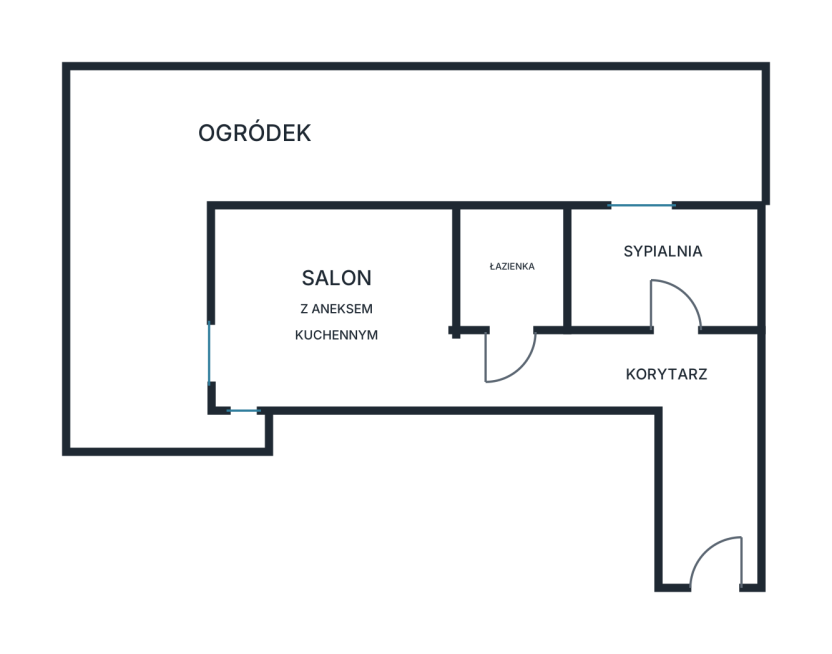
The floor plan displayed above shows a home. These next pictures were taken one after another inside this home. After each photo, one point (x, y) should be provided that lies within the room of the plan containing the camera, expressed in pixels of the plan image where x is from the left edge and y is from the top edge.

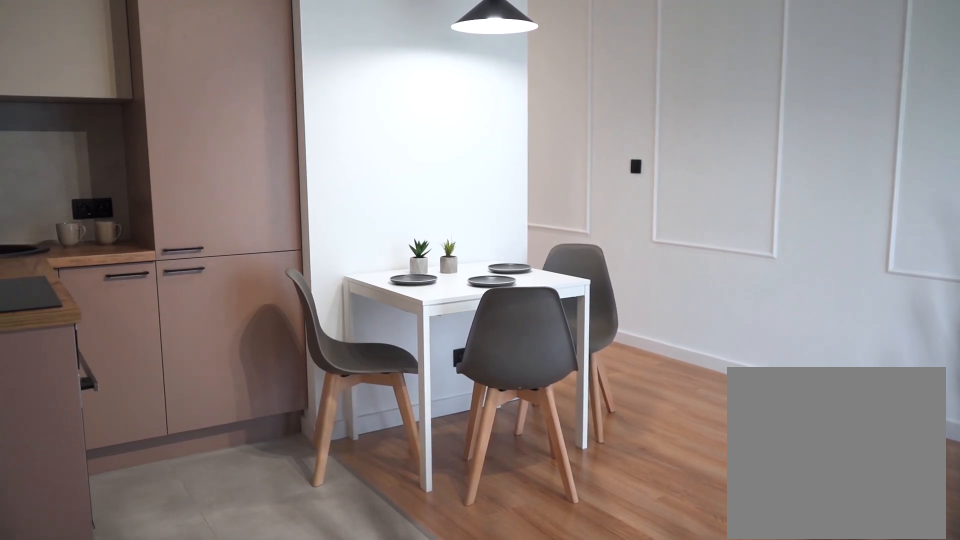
(333, 307)
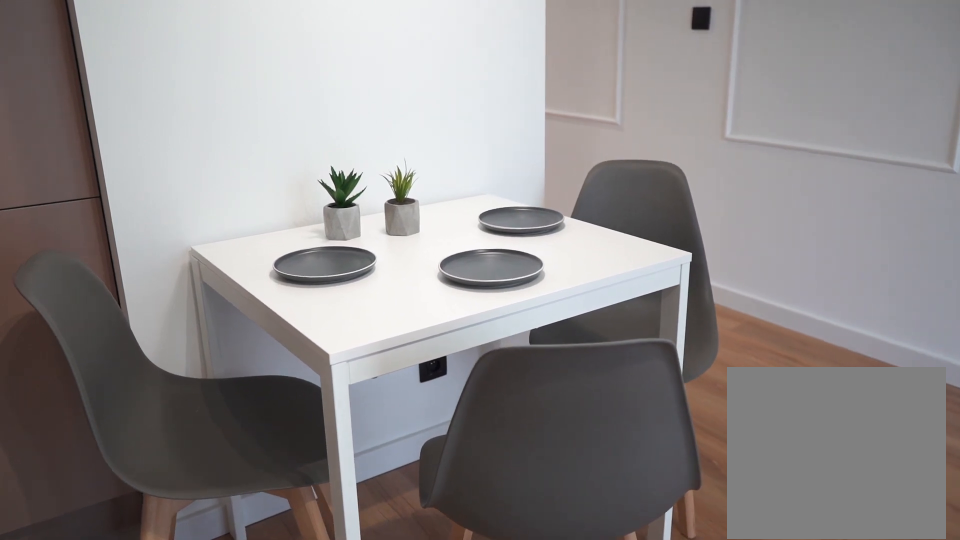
(333, 307)
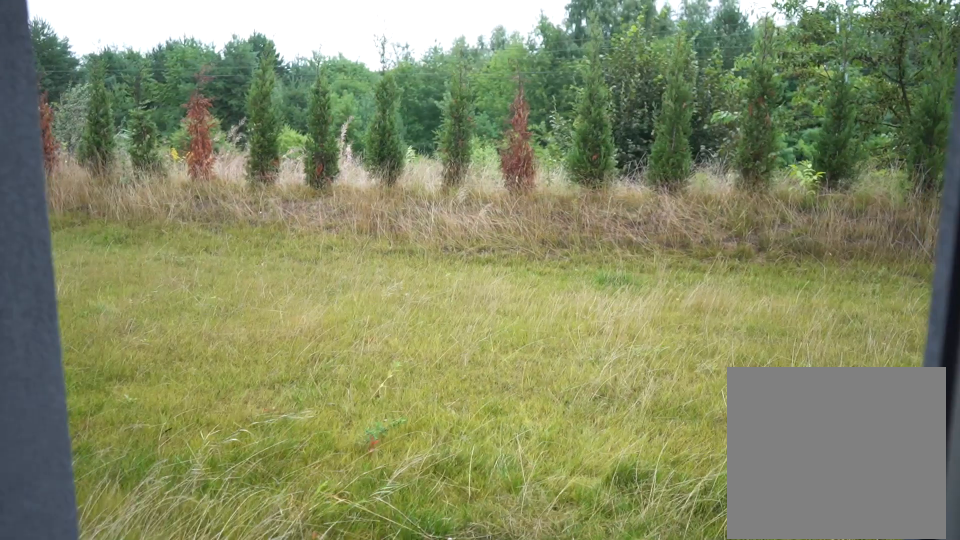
(661, 264)
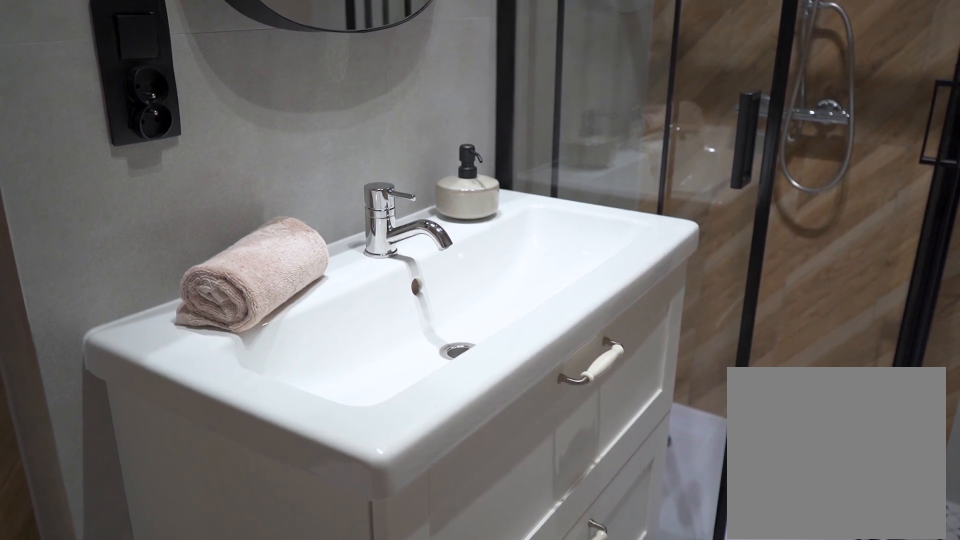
(512, 268)
